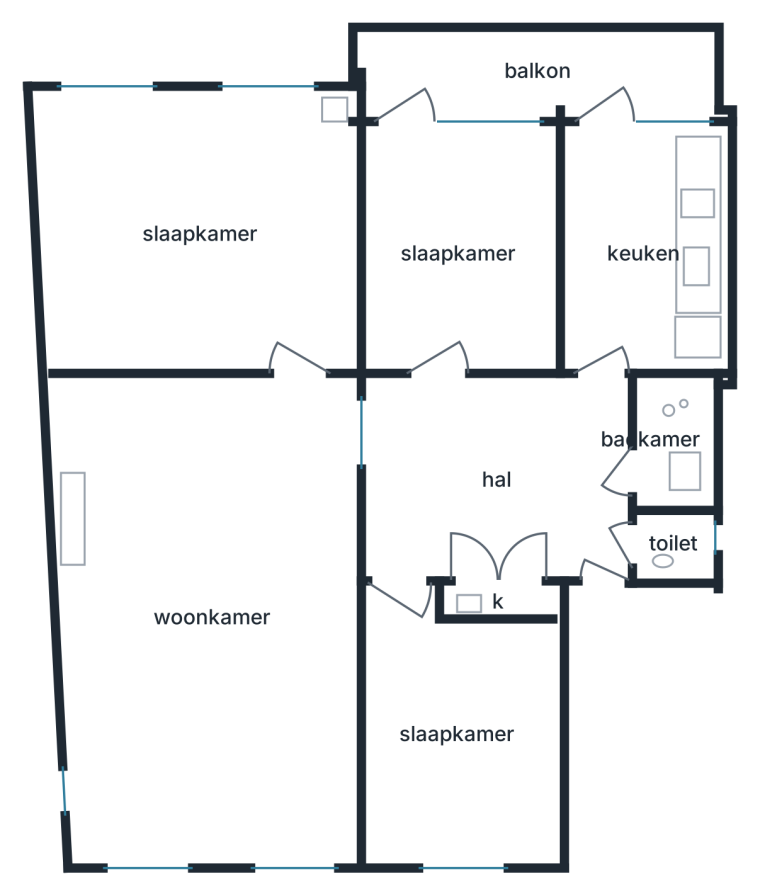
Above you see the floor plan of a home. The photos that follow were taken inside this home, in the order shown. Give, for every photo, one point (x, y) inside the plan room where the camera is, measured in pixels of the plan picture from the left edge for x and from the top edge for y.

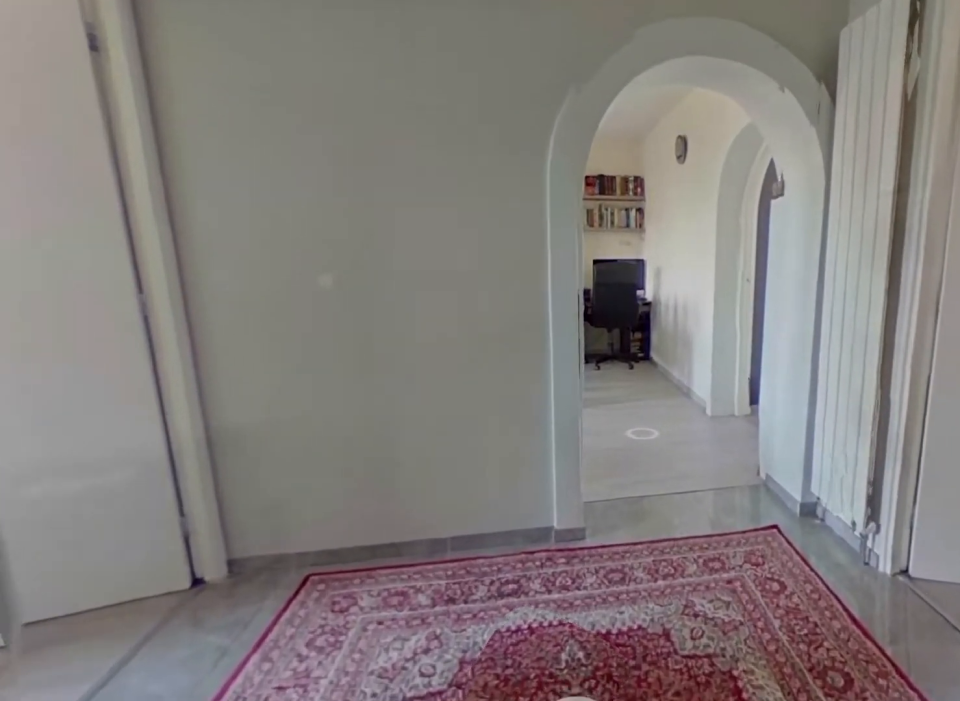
(494, 472)
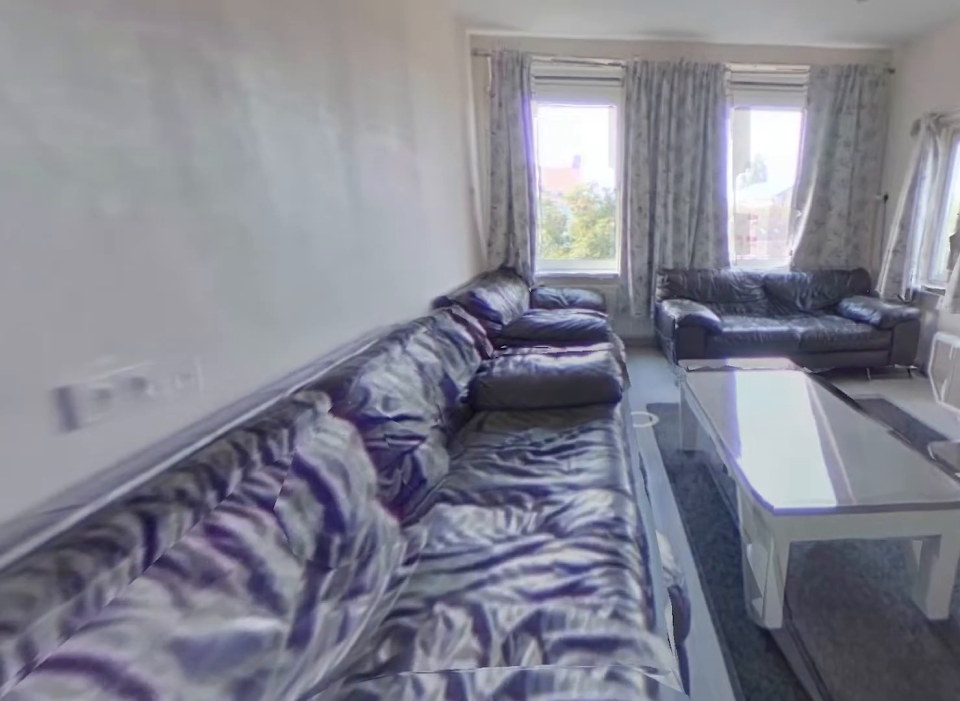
(213, 618)
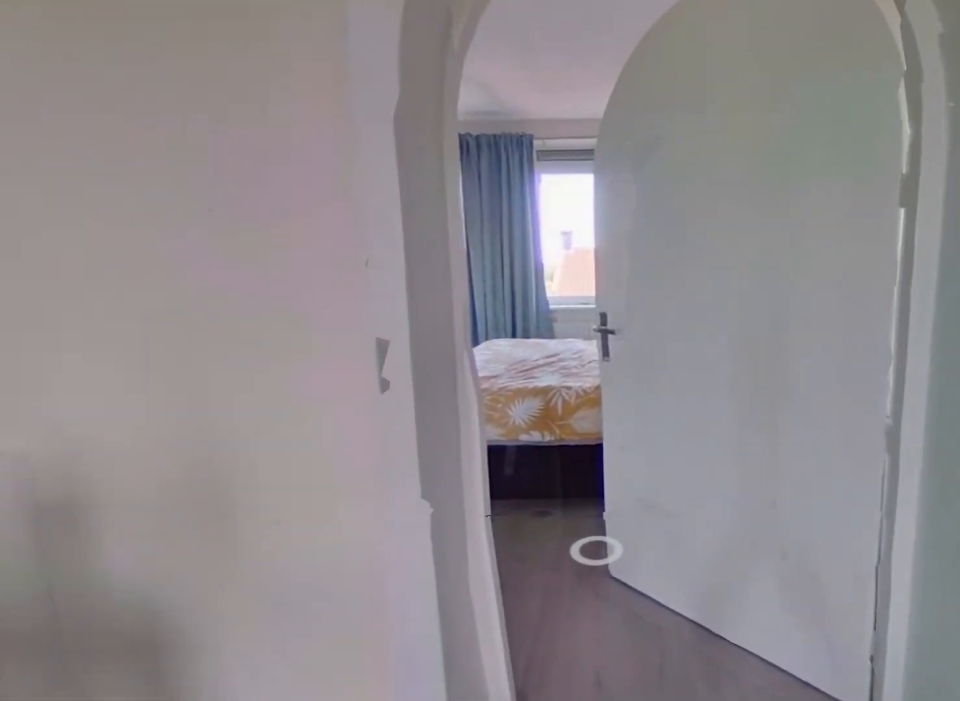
(213, 618)
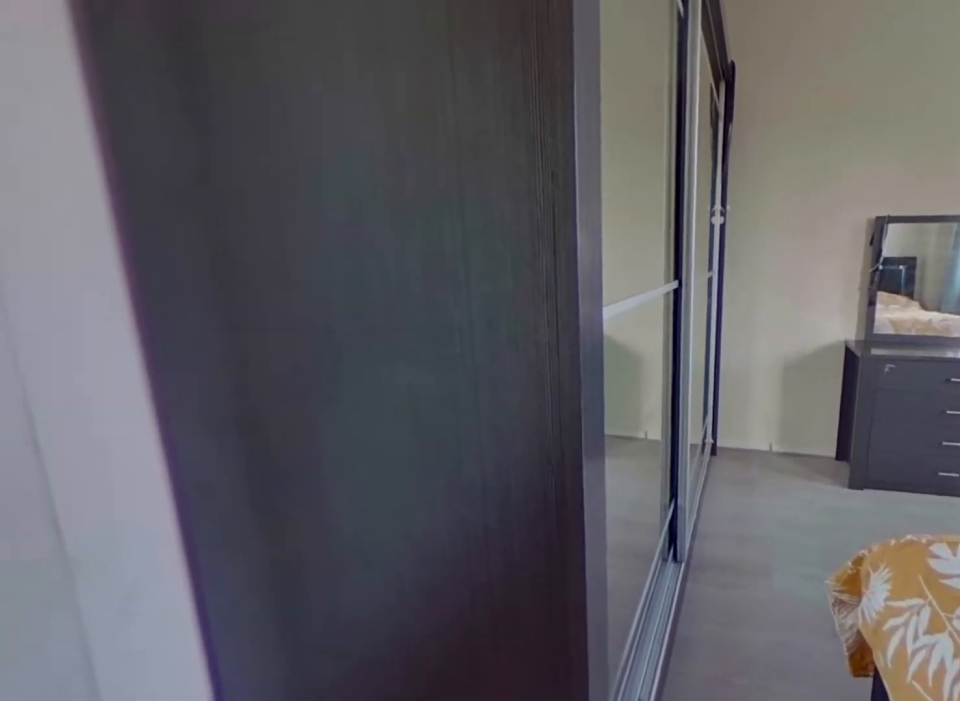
(199, 232)
